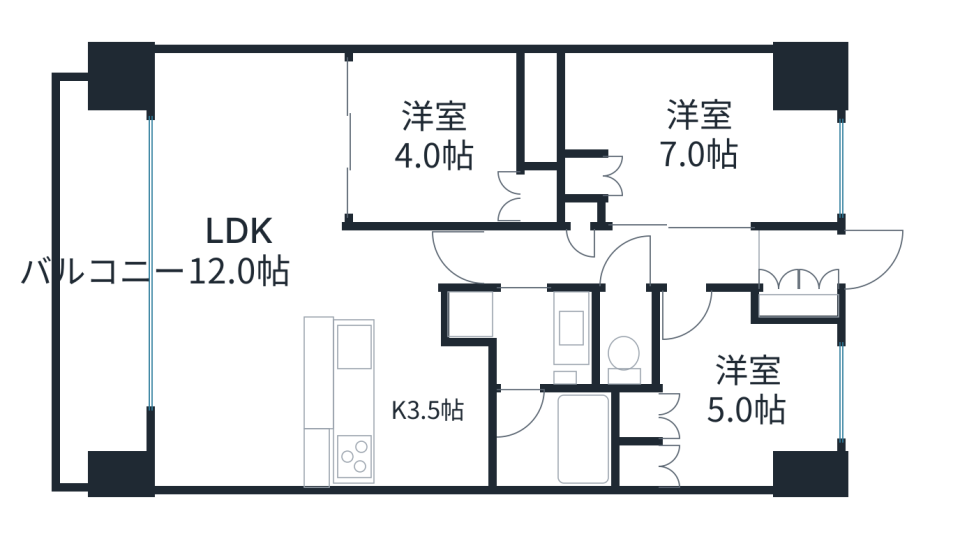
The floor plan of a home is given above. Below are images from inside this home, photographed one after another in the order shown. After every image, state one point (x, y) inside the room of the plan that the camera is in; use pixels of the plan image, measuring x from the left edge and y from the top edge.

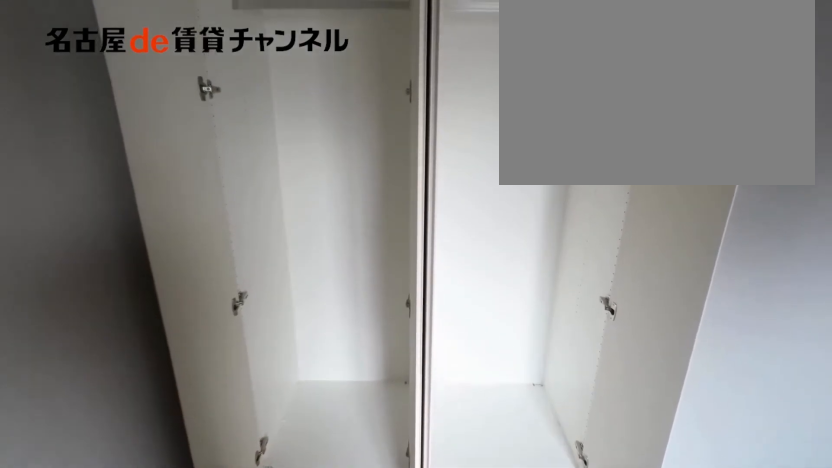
(638, 438)
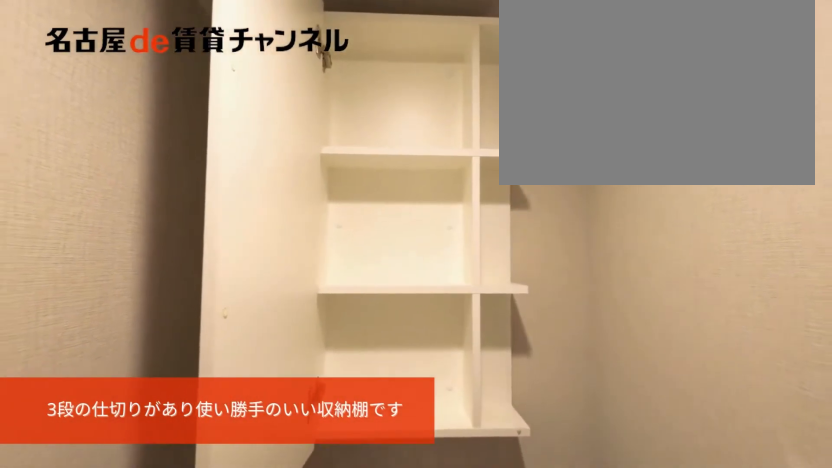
(627, 341)
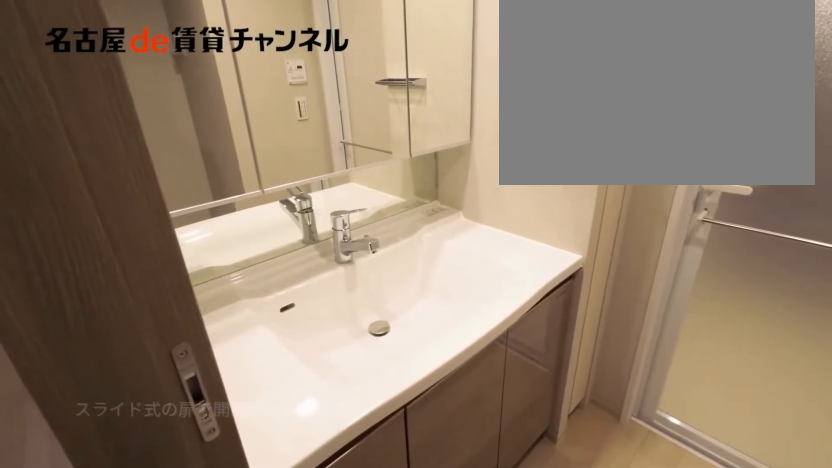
(527, 334)
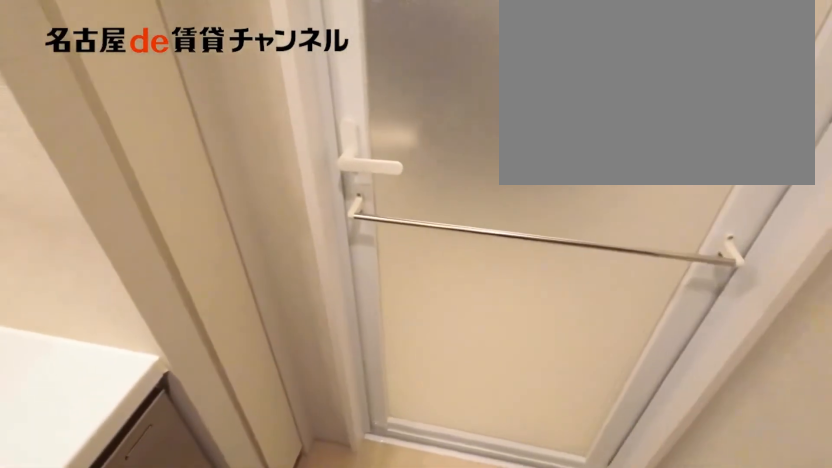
(527, 334)
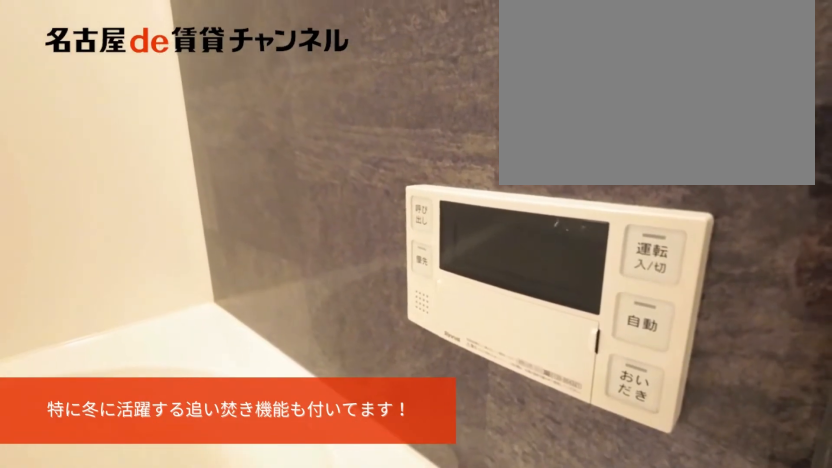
(548, 438)
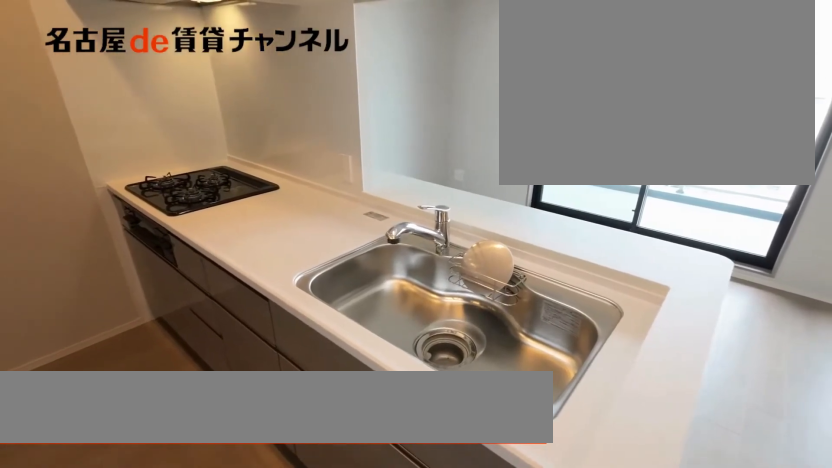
(367, 402)
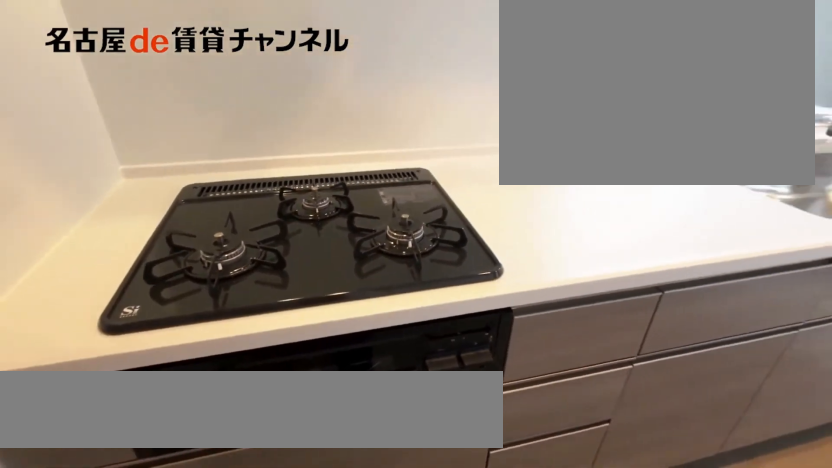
(367, 402)
